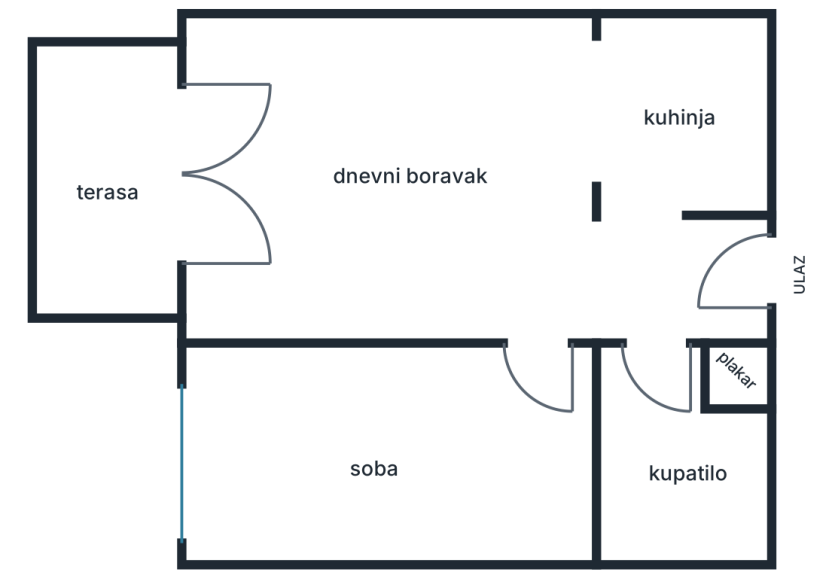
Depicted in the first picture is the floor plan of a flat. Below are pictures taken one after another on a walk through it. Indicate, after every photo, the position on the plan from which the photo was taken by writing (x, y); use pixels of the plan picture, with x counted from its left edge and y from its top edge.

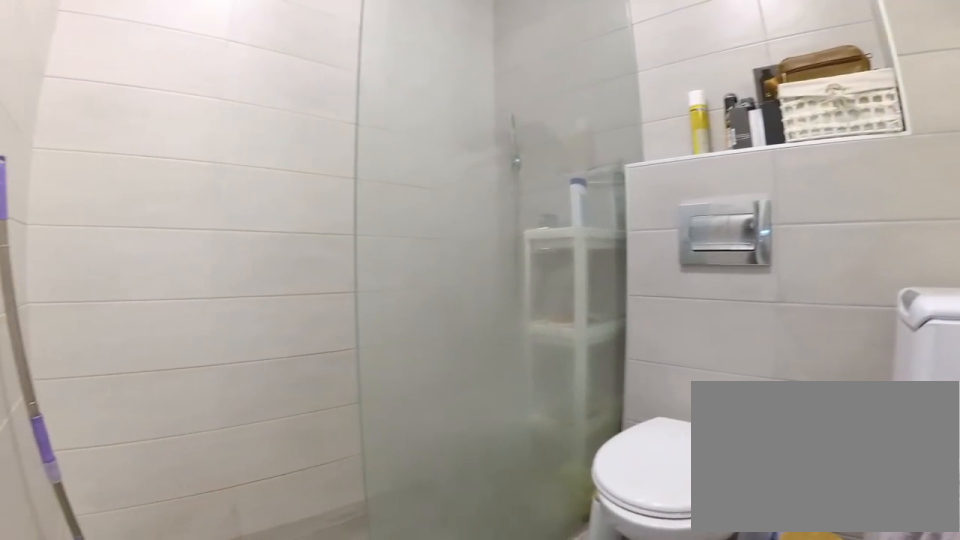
(652, 457)
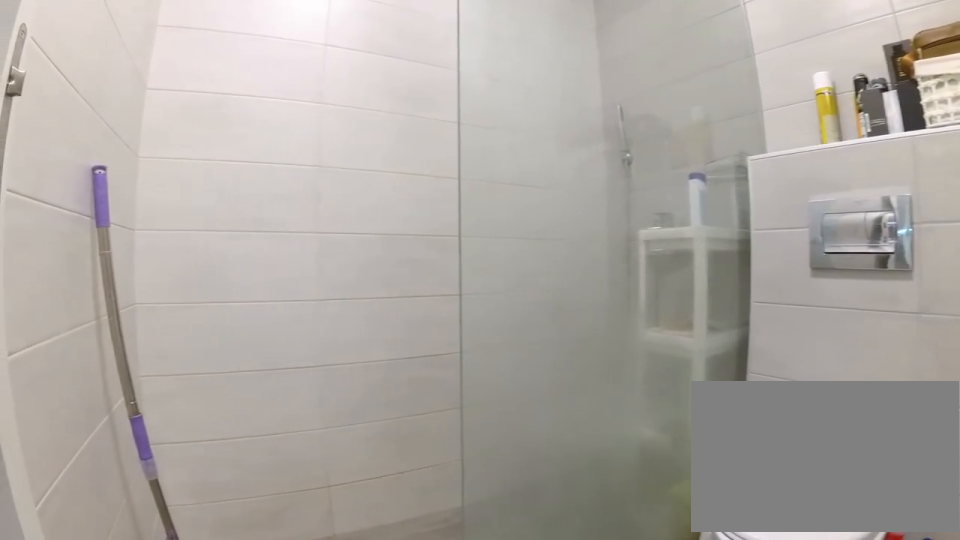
(649, 463)
